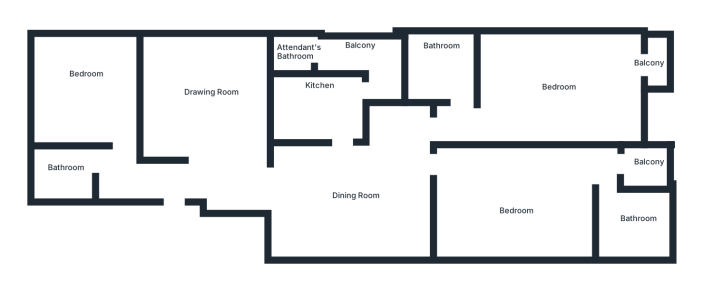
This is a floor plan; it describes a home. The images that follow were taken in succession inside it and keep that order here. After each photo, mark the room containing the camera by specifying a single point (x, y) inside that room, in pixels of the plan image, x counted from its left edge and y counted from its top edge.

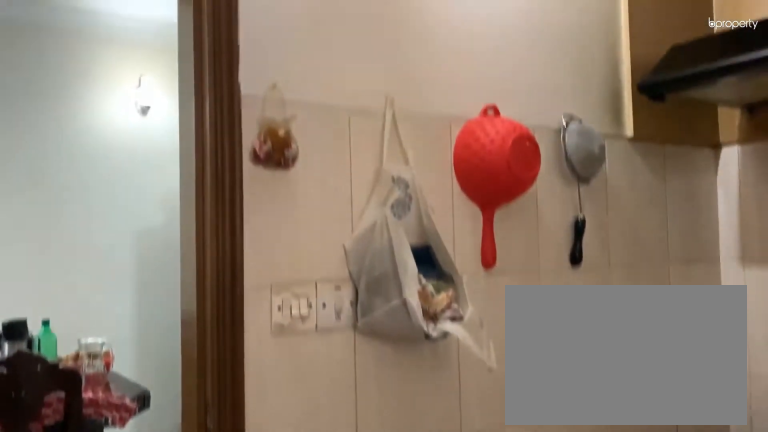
(330, 103)
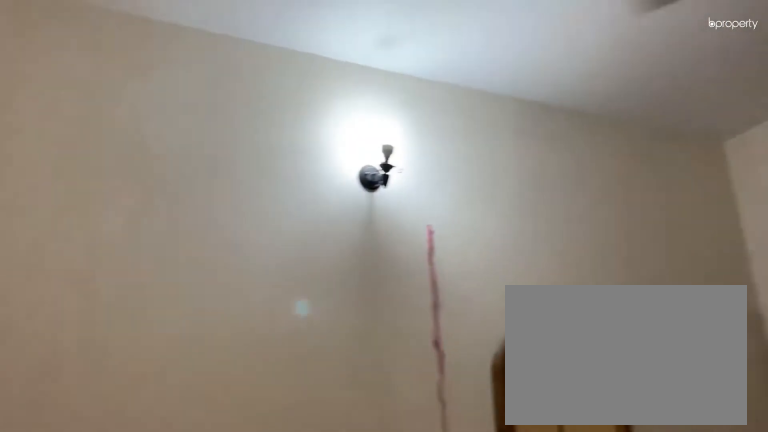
(521, 194)
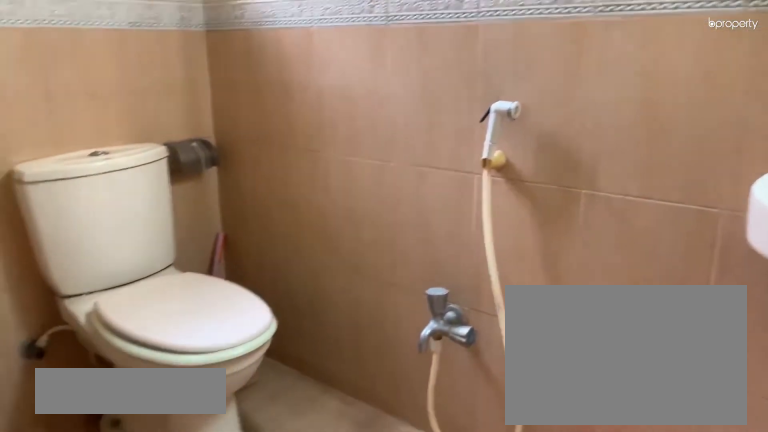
(632, 220)
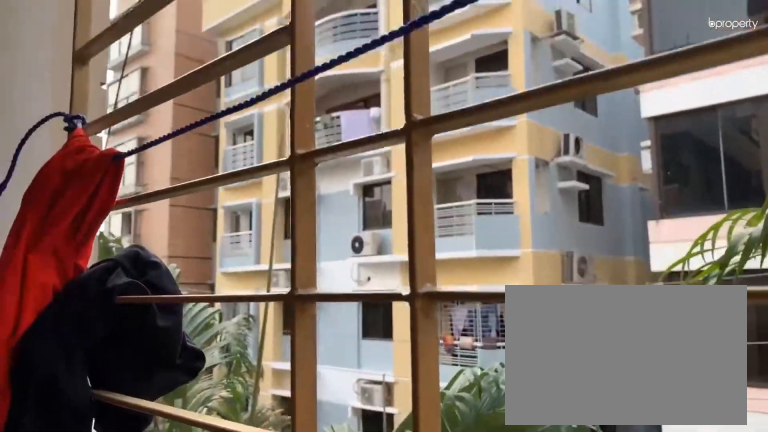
(645, 166)
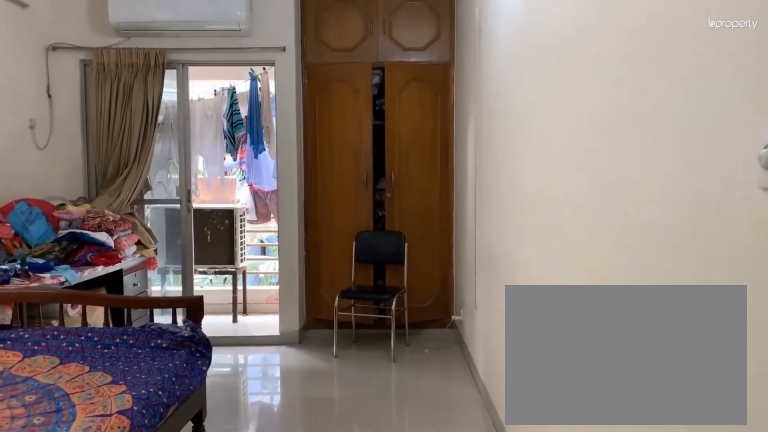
(558, 96)
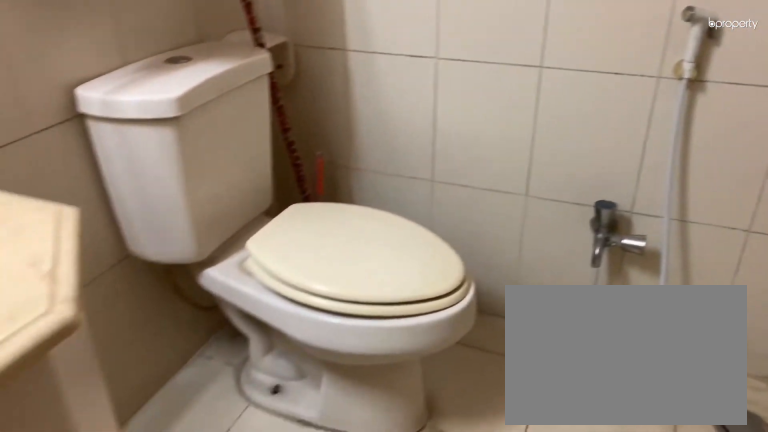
(436, 67)
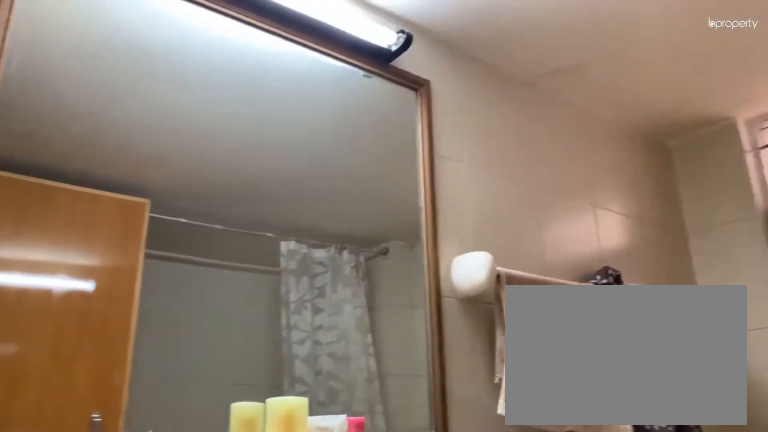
(436, 67)
